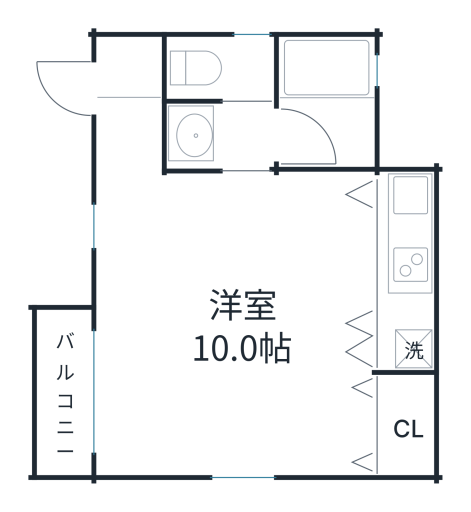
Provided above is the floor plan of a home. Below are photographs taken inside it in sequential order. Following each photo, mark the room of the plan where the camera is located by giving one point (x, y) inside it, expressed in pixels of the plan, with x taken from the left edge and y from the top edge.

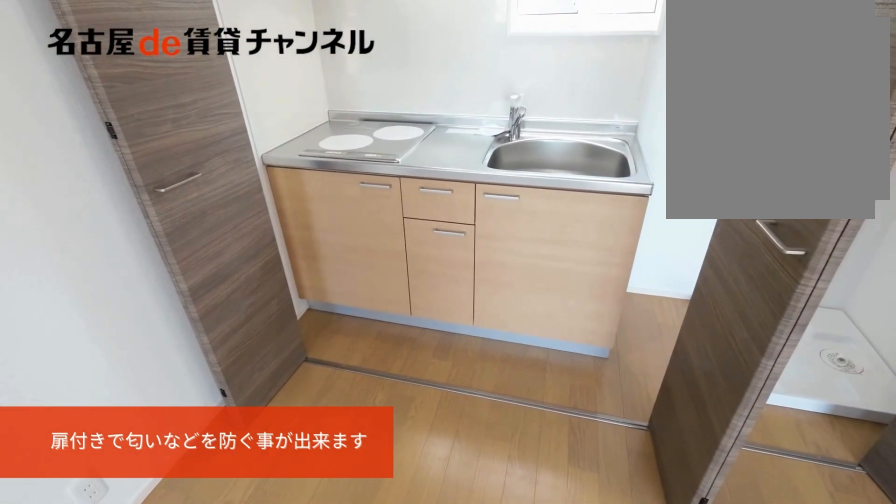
(404, 271)
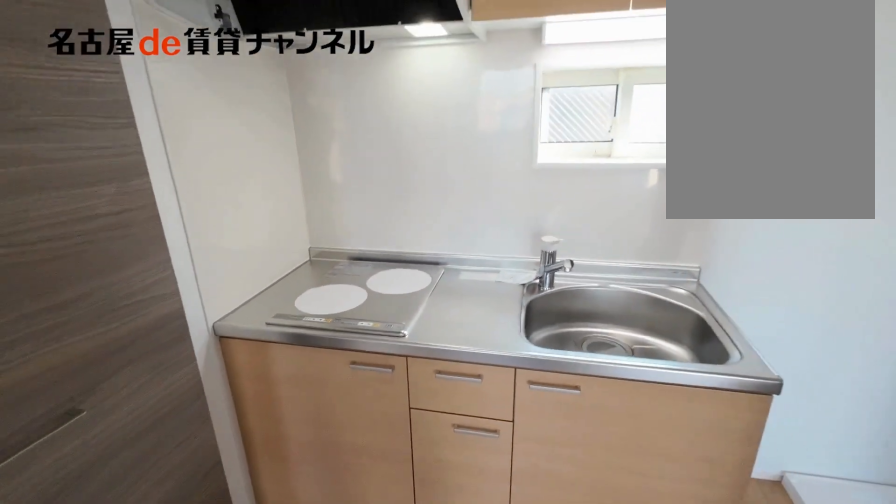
(404, 271)
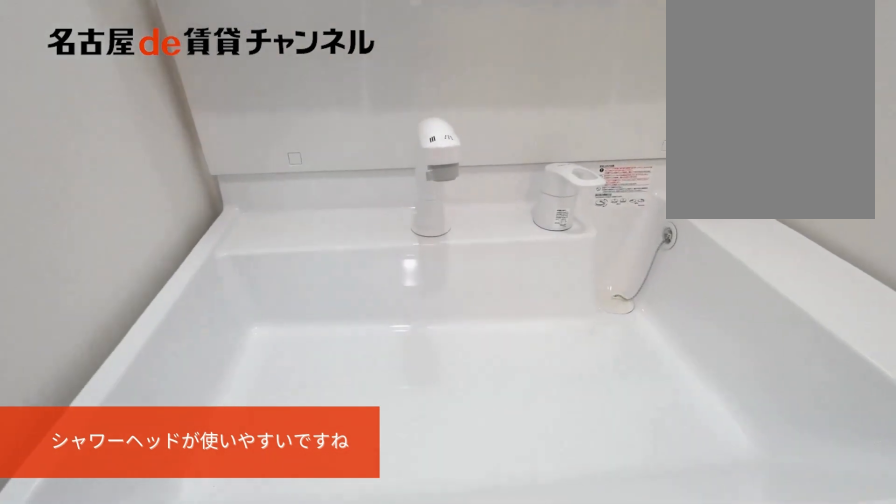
(219, 138)
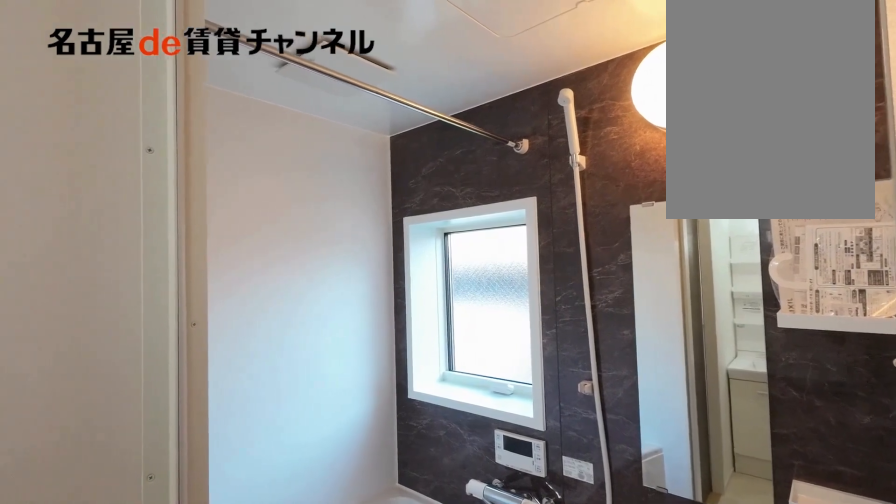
(326, 101)
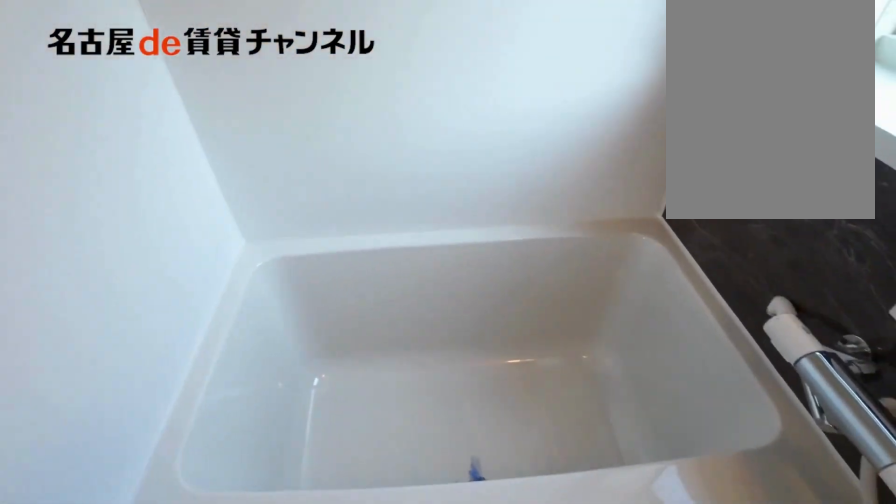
(326, 101)
